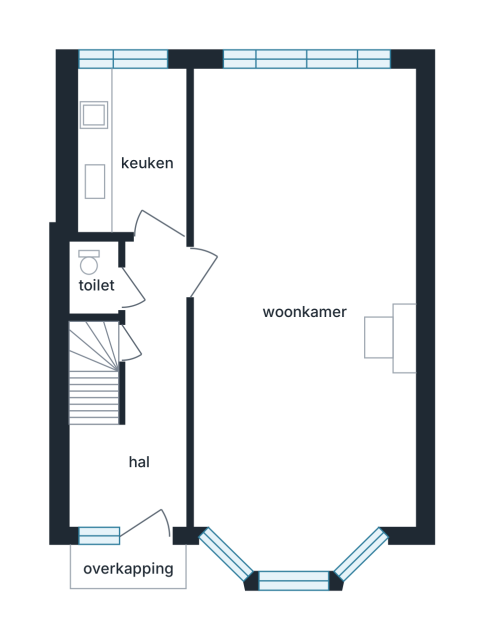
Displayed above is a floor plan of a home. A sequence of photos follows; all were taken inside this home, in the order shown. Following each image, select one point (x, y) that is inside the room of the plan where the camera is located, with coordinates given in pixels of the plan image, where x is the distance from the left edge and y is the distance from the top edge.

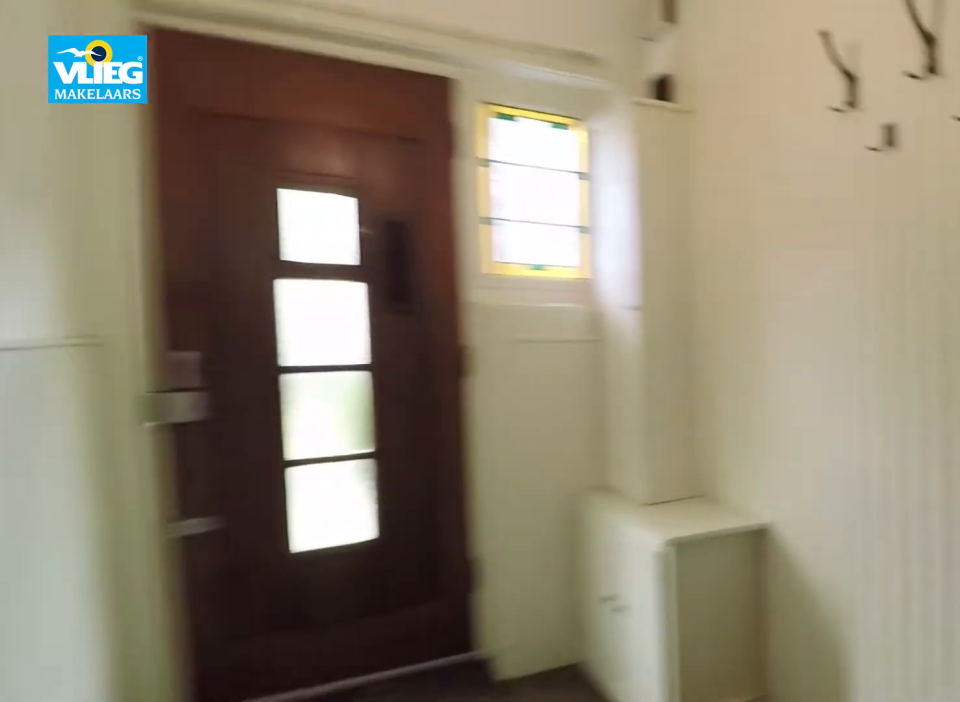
(141, 405)
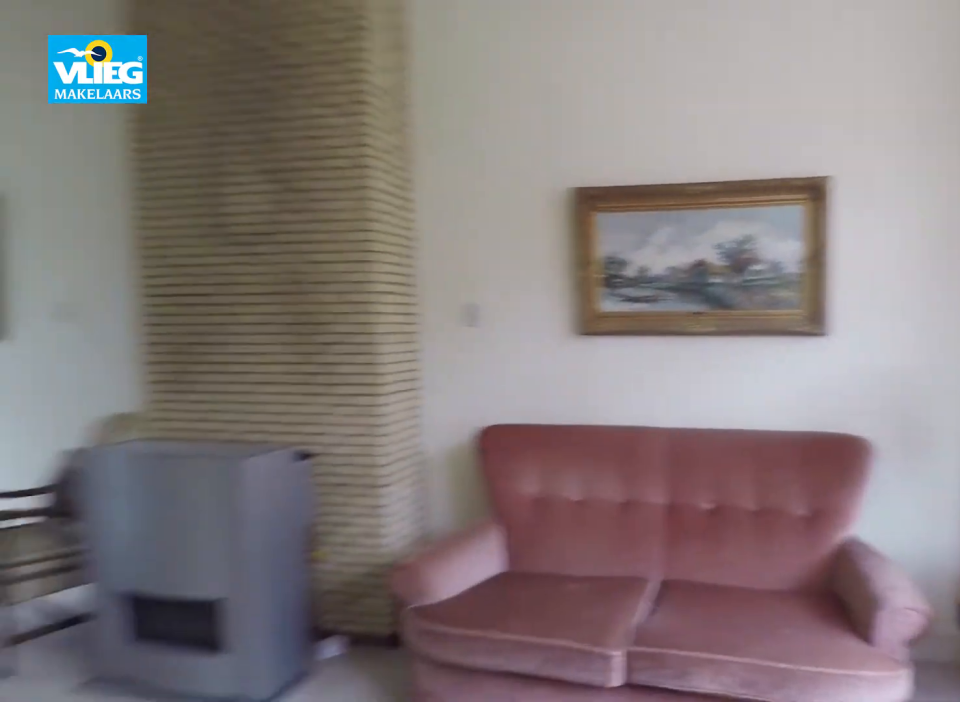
(297, 114)
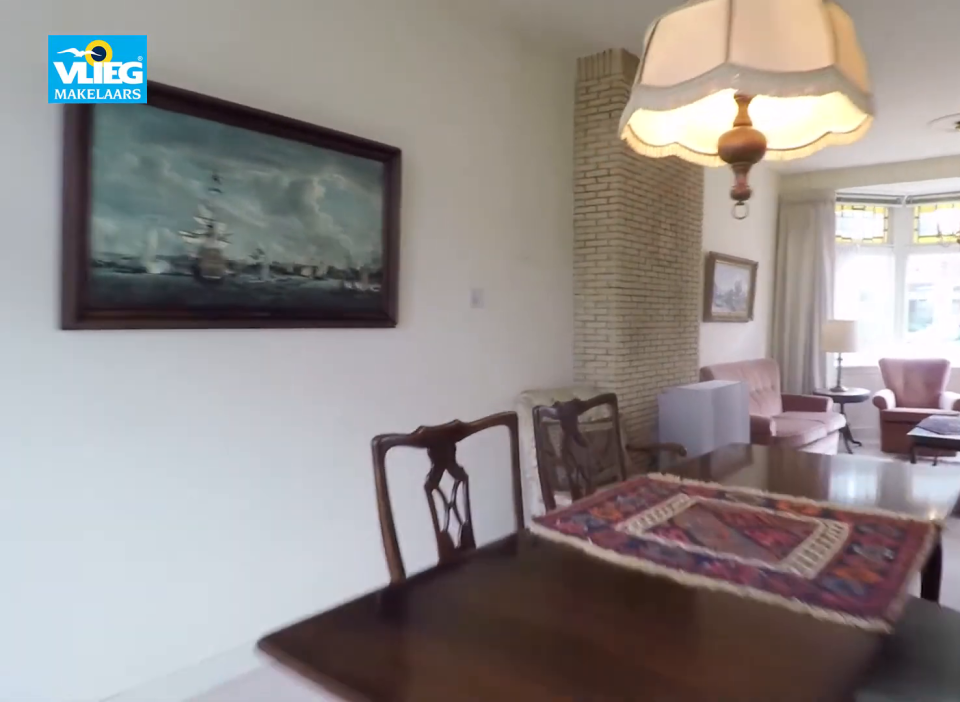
(297, 114)
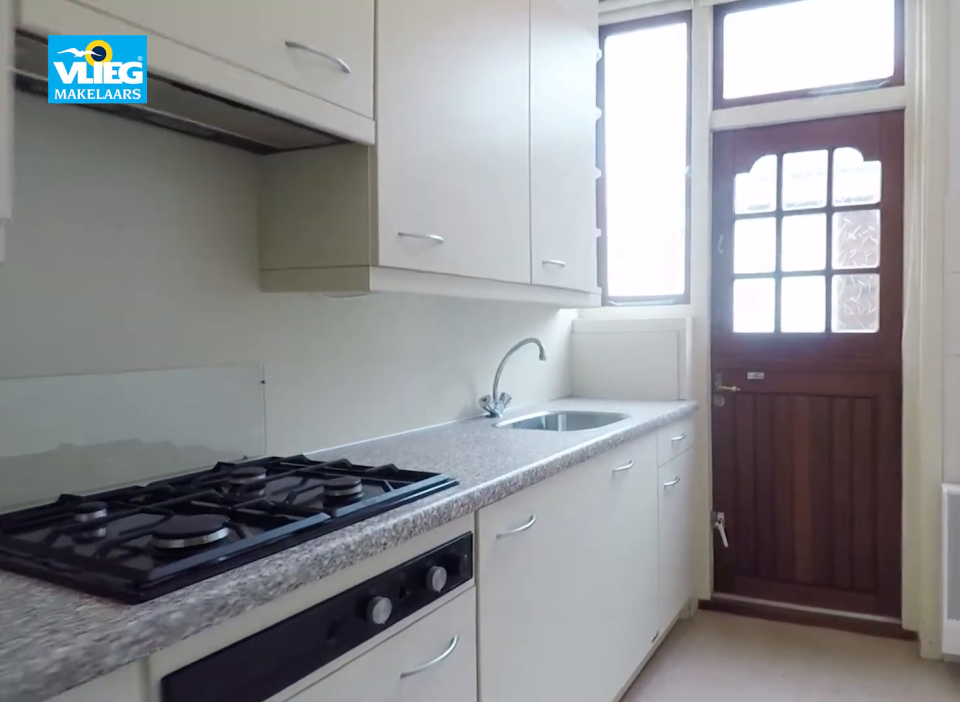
(132, 149)
